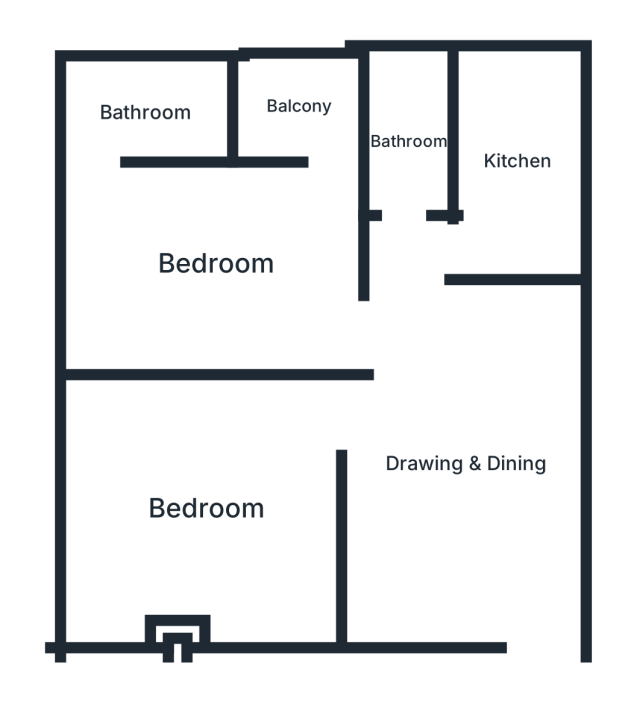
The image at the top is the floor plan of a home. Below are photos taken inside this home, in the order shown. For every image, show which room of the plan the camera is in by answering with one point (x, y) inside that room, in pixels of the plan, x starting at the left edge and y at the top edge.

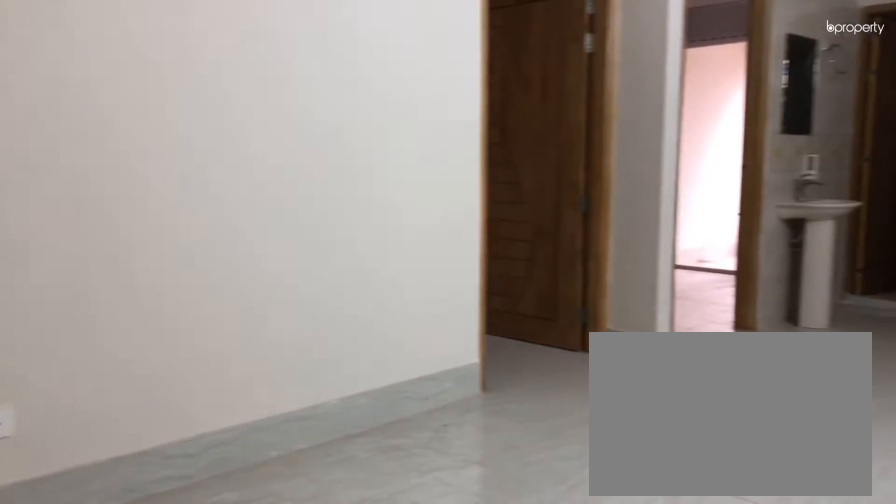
(465, 466)
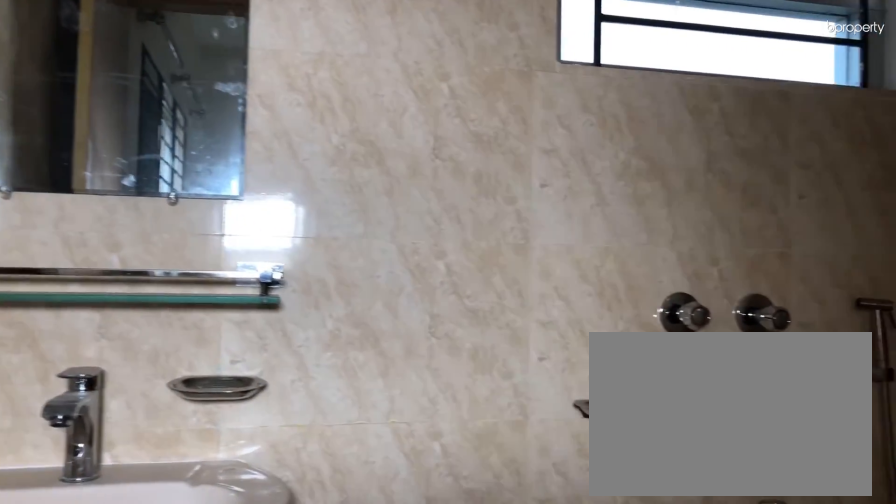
(144, 113)
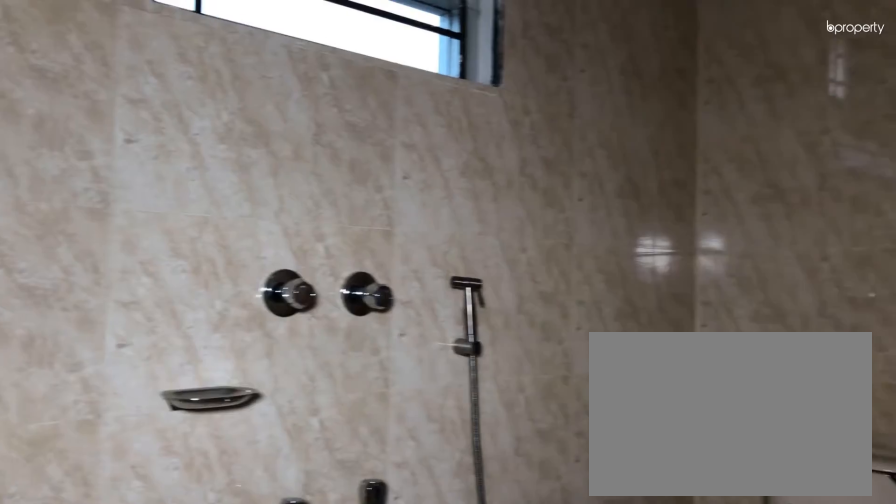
(144, 113)
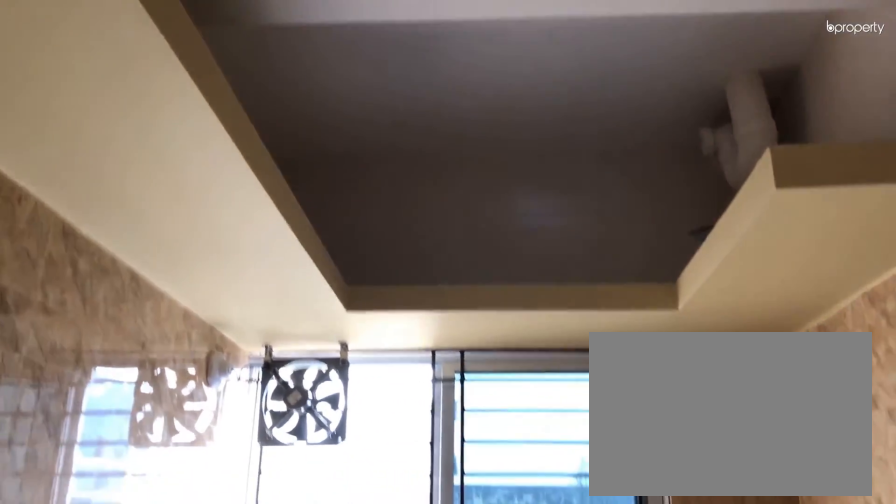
(516, 160)
